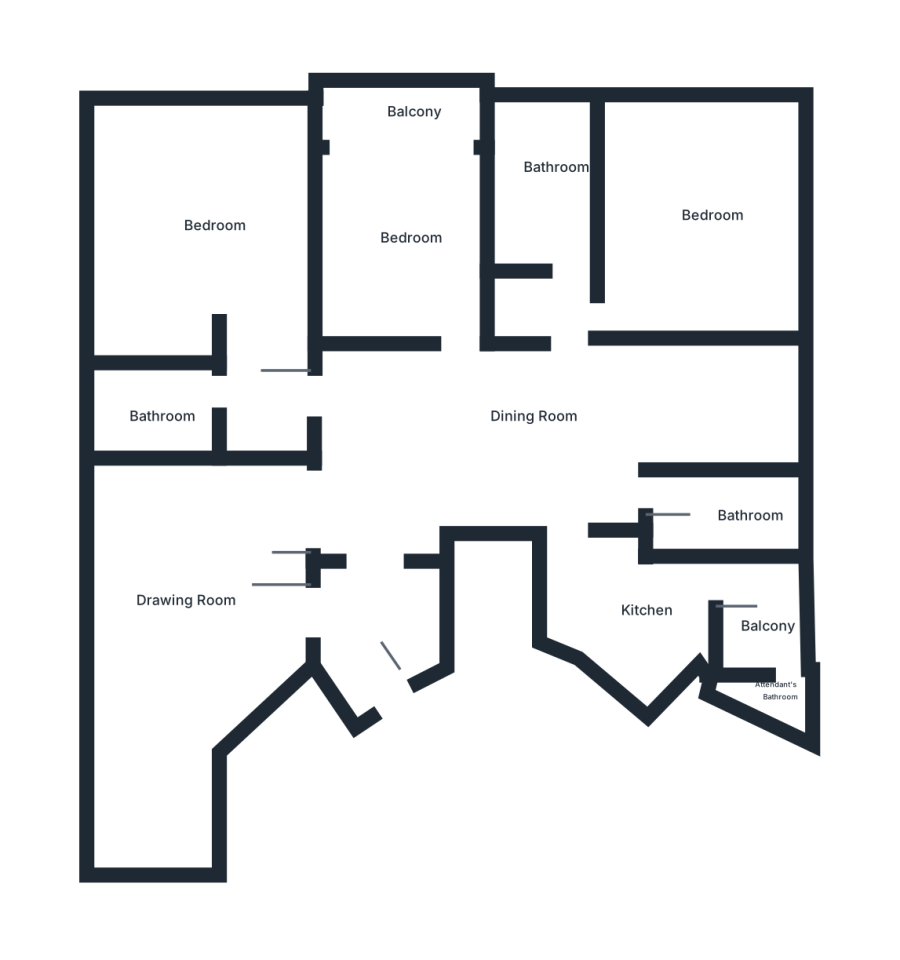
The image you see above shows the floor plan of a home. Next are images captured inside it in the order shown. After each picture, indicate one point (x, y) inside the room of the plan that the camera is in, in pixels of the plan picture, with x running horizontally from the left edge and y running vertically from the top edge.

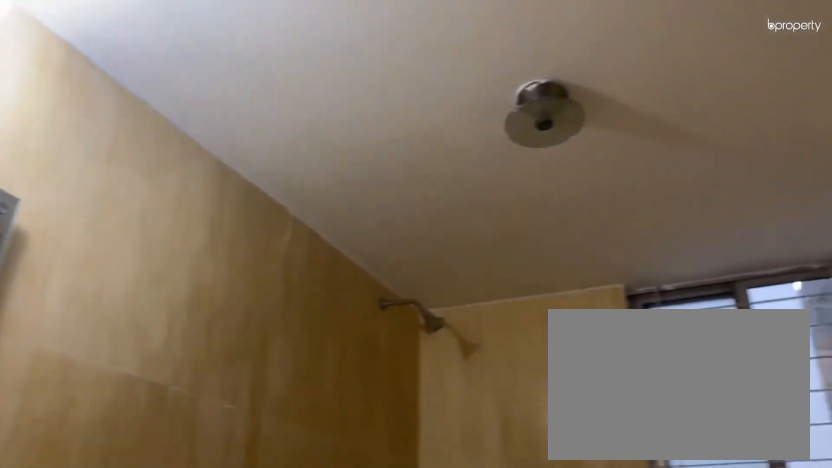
(557, 189)
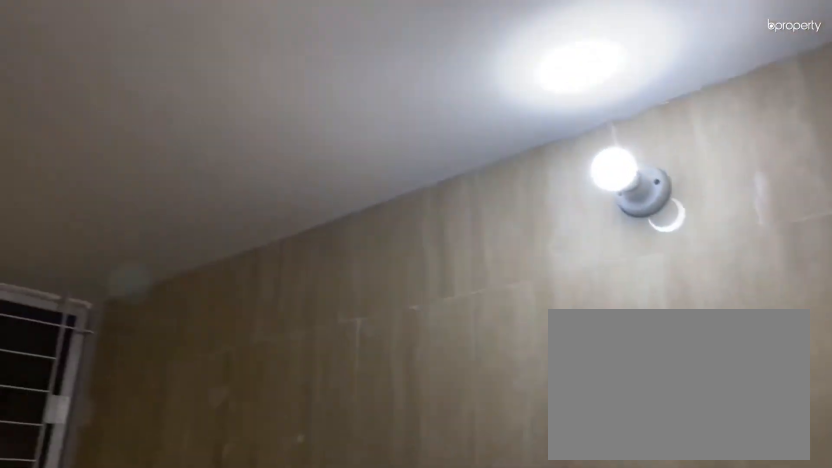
(729, 510)
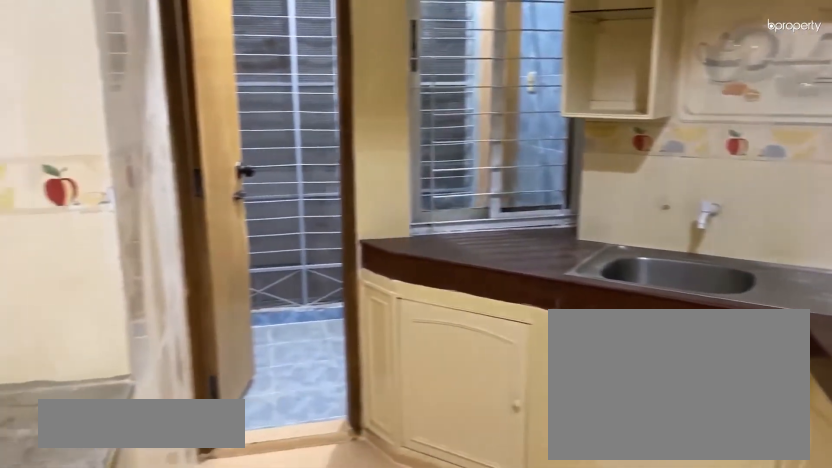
(640, 617)
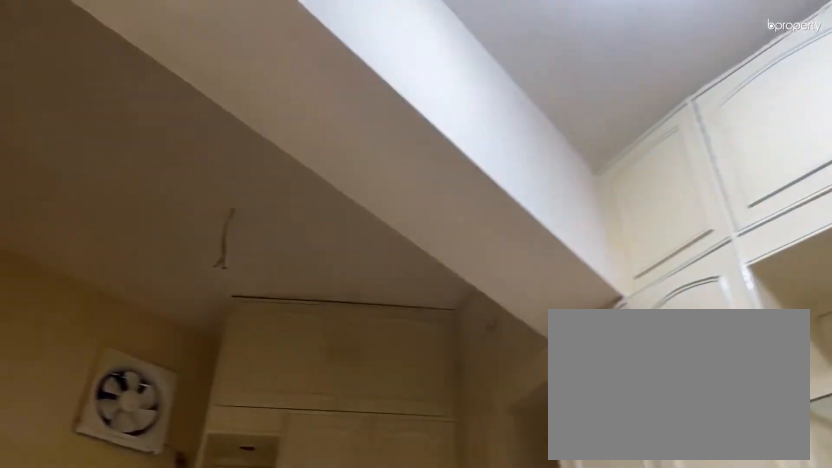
(640, 617)
